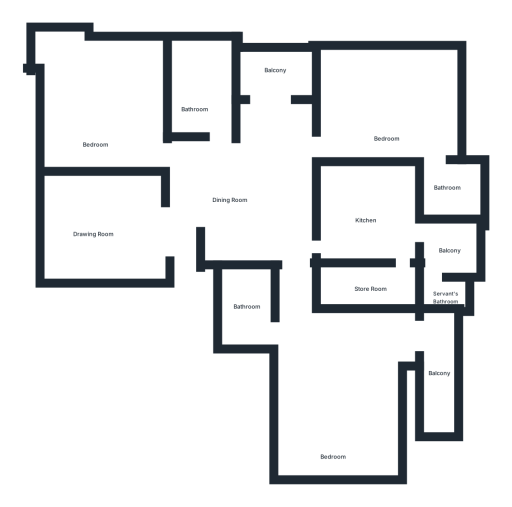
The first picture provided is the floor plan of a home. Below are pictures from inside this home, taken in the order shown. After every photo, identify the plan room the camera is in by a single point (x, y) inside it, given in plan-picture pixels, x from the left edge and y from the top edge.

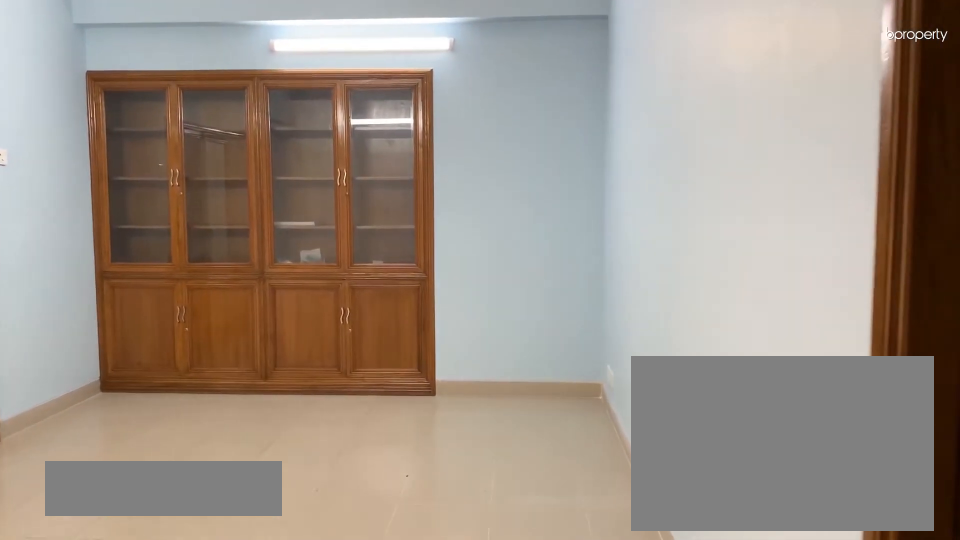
(305, 329)
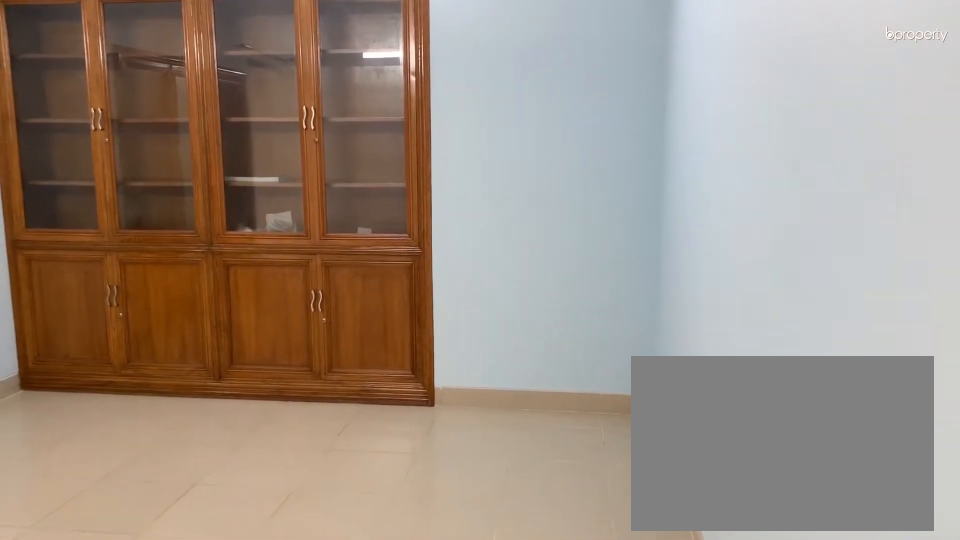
(339, 400)
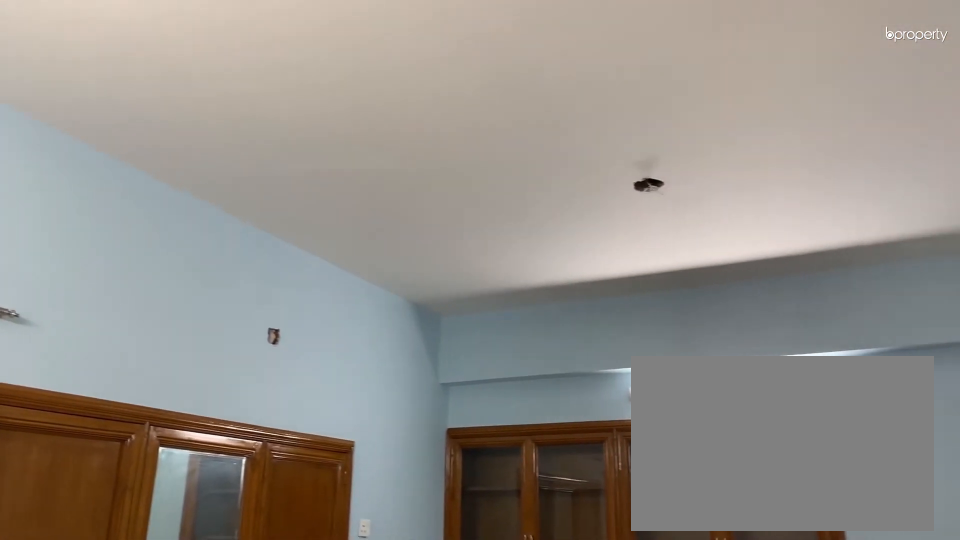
(339, 400)
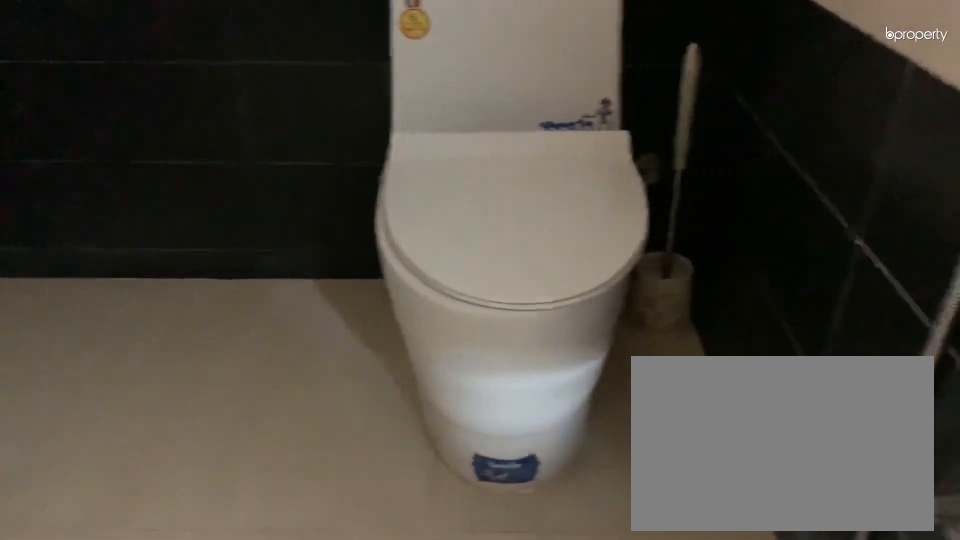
(242, 310)
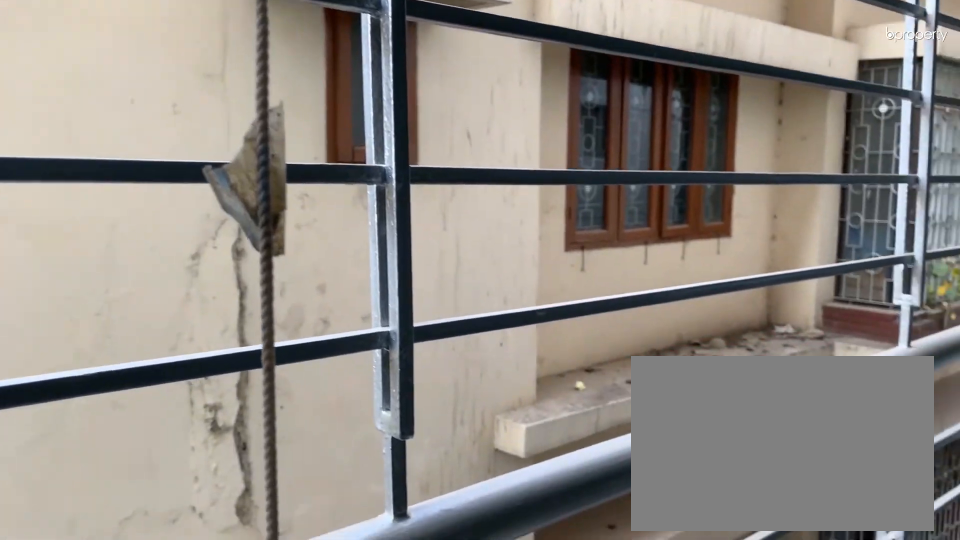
(437, 383)
